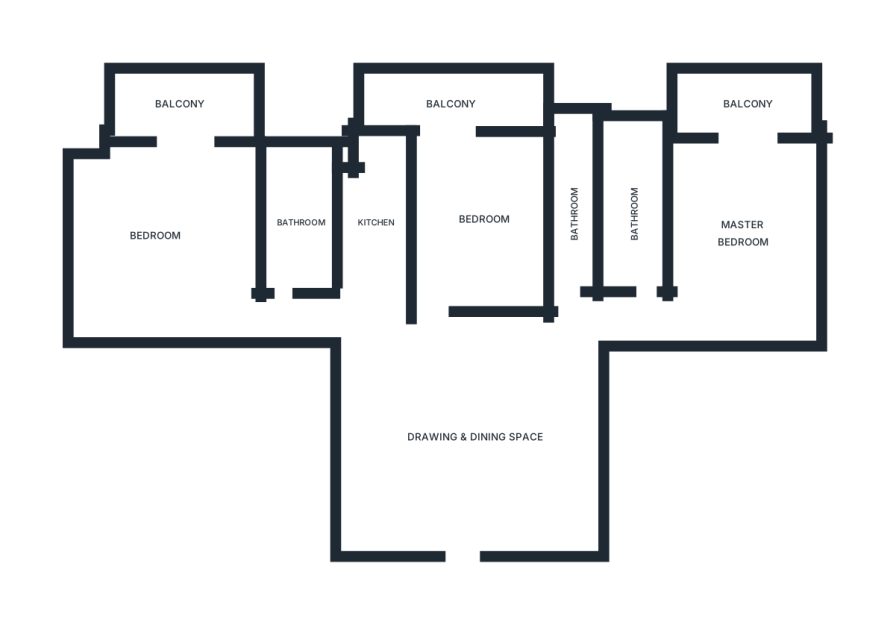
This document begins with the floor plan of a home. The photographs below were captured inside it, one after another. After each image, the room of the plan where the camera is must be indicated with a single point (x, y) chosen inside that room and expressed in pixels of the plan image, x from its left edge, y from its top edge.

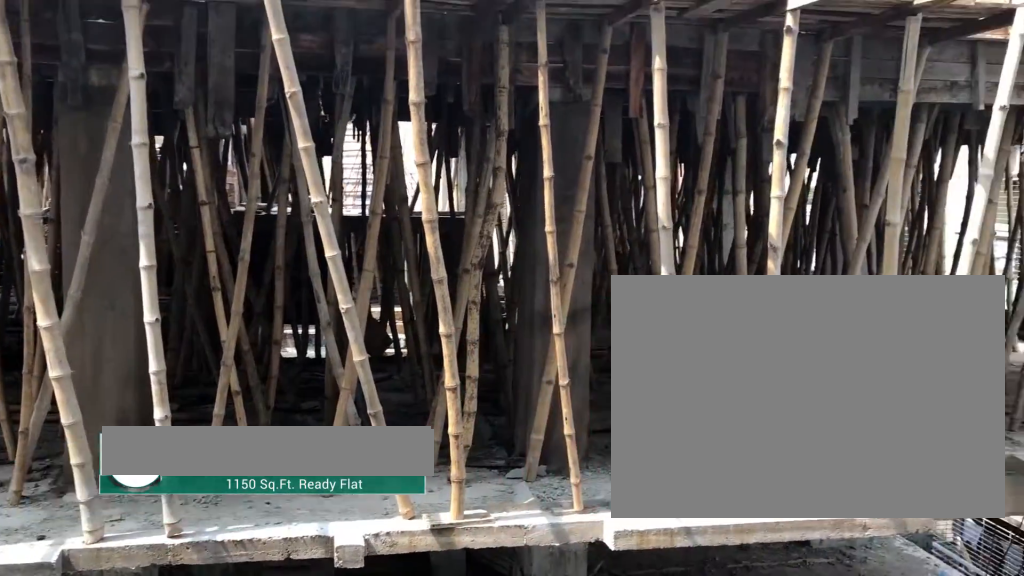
(448, 105)
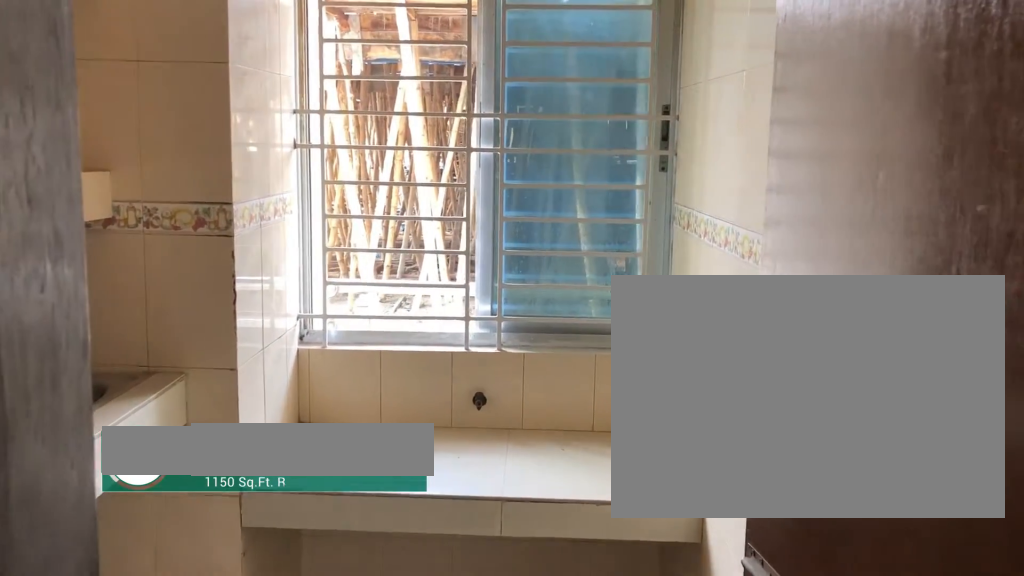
(375, 219)
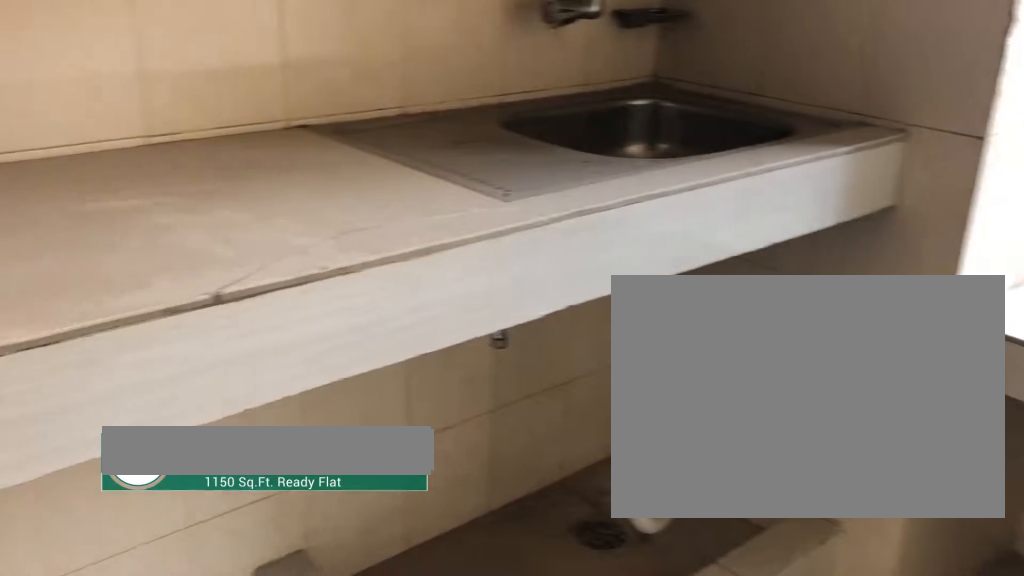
(375, 219)
